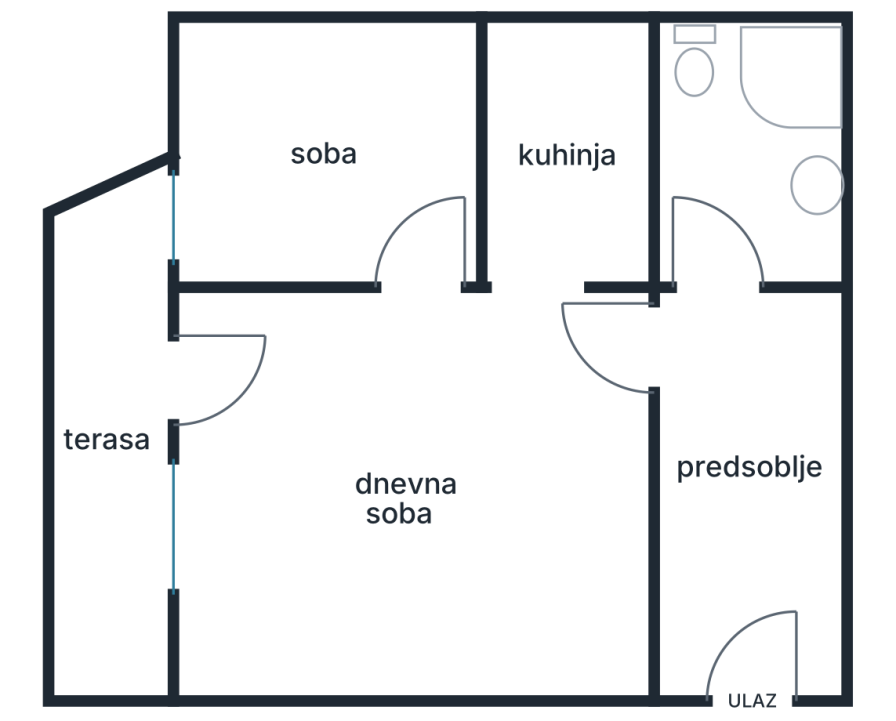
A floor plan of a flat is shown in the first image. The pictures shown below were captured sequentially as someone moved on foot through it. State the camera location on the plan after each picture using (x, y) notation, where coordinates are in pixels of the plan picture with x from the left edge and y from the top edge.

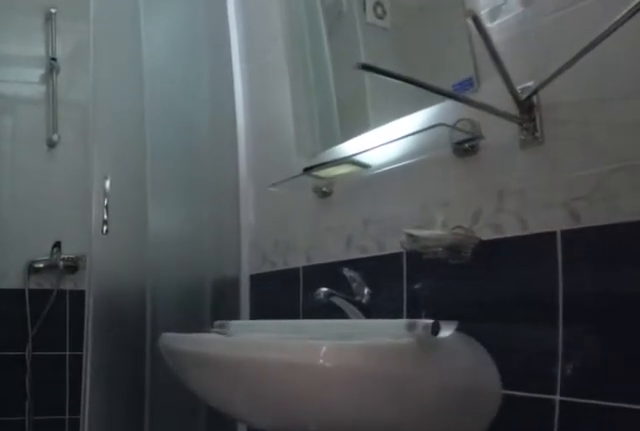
(736, 273)
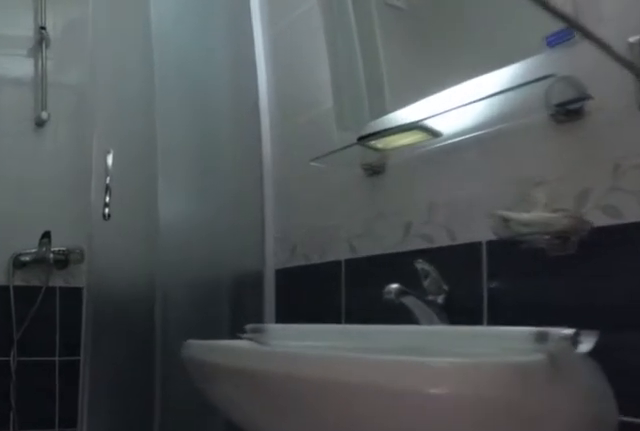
(736, 246)
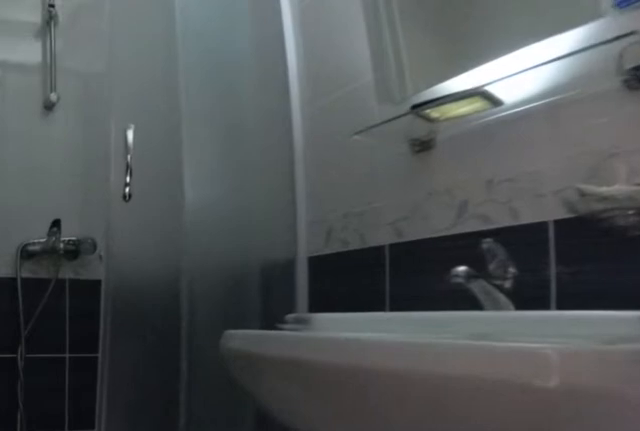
(735, 237)
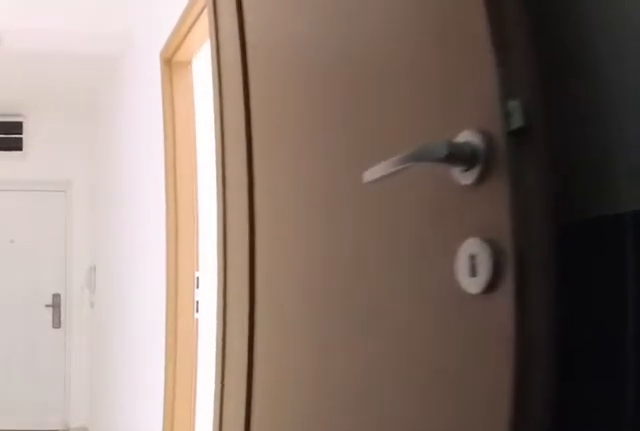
(740, 151)
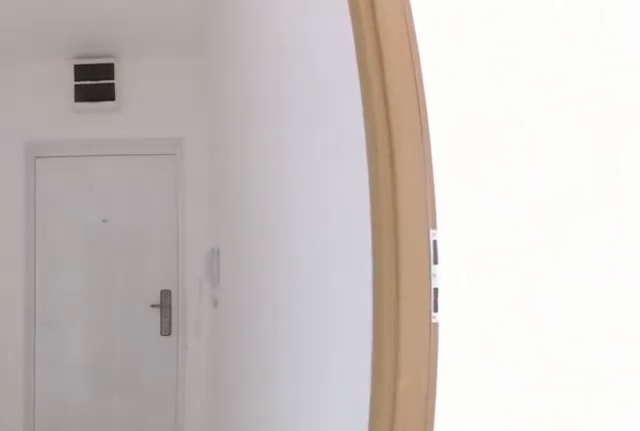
(743, 235)
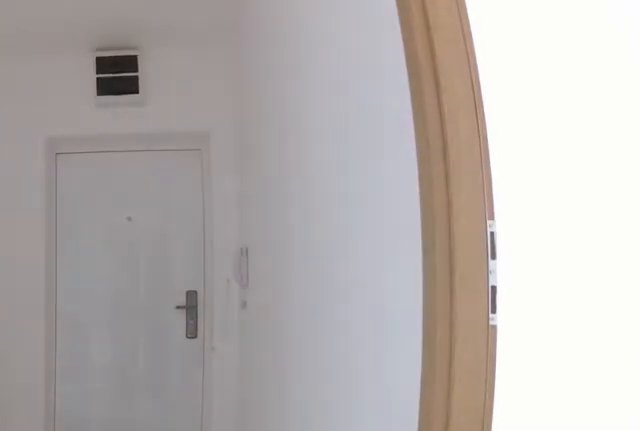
(741, 260)
